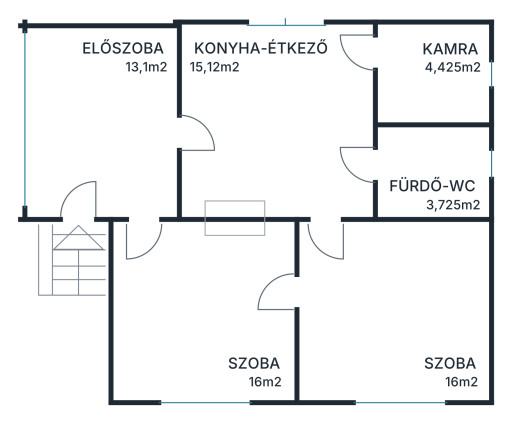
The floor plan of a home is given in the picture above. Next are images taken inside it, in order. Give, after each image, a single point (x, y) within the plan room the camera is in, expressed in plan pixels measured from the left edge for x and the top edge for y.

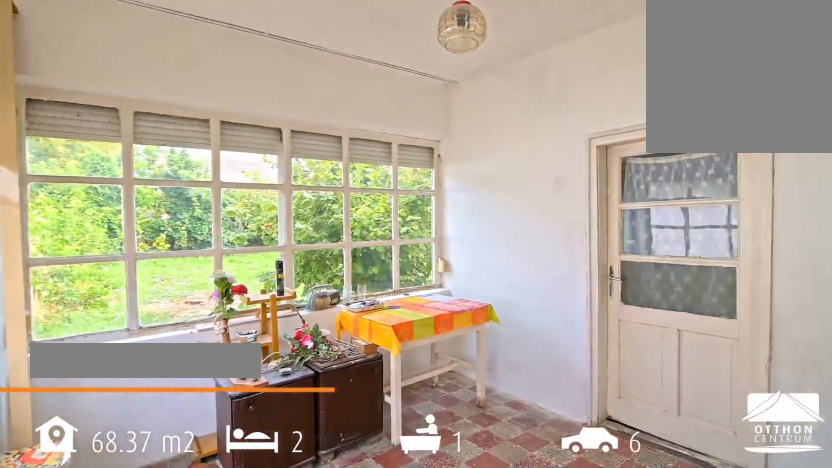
(80, 183)
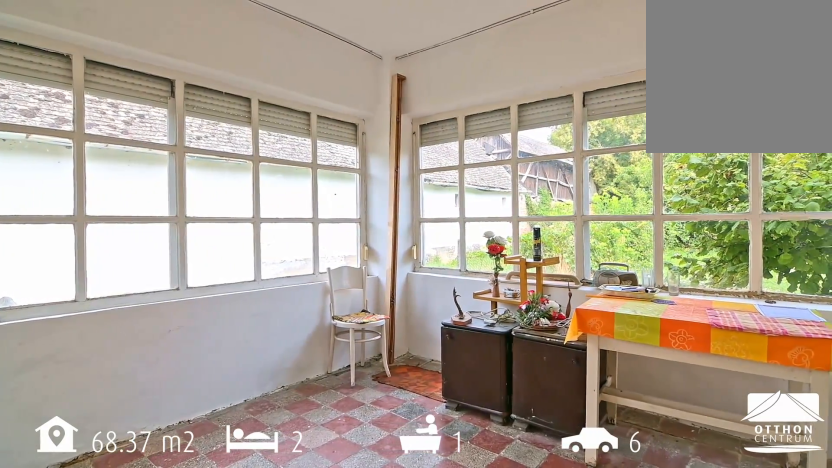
(81, 183)
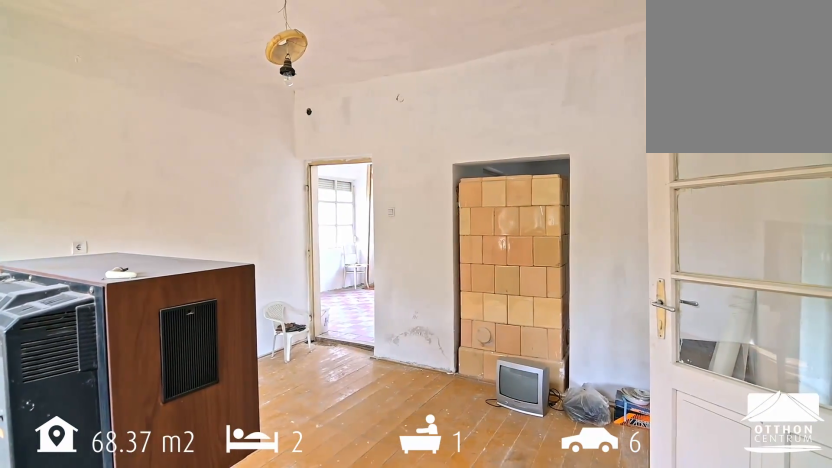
(199, 306)
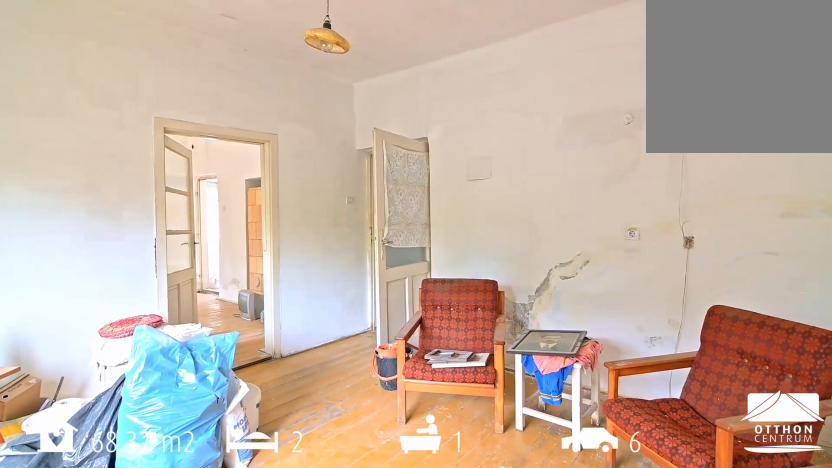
(402, 315)
